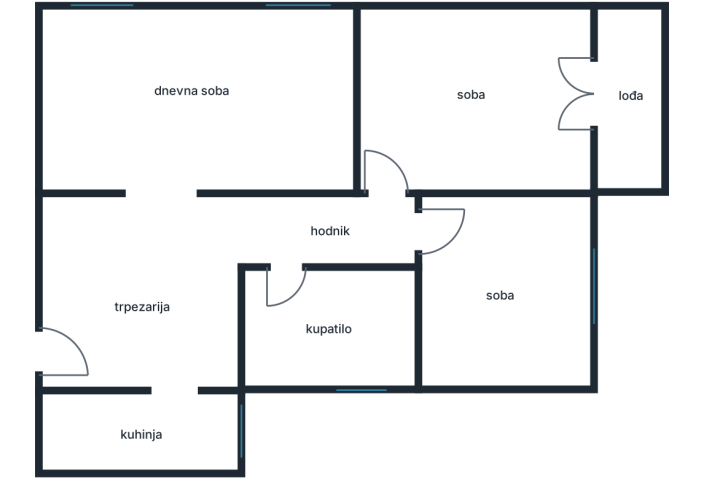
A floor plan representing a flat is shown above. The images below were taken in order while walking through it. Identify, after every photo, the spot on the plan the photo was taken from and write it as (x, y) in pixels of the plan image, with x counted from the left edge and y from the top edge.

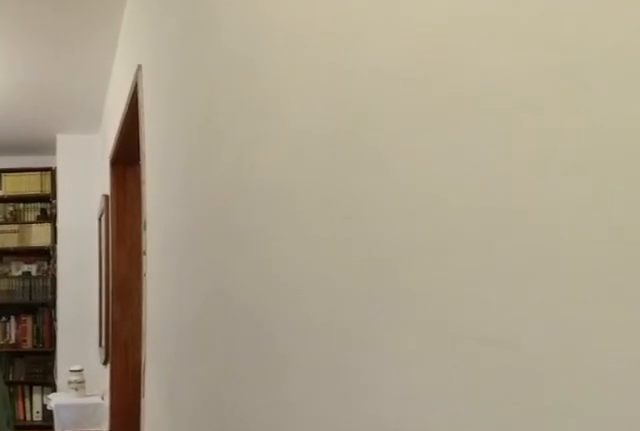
(365, 227)
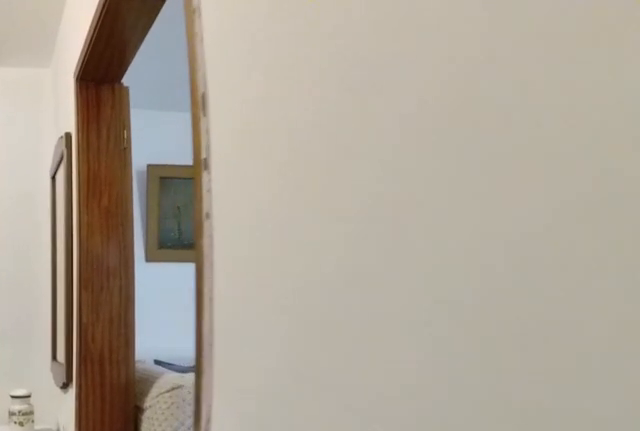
(279, 227)
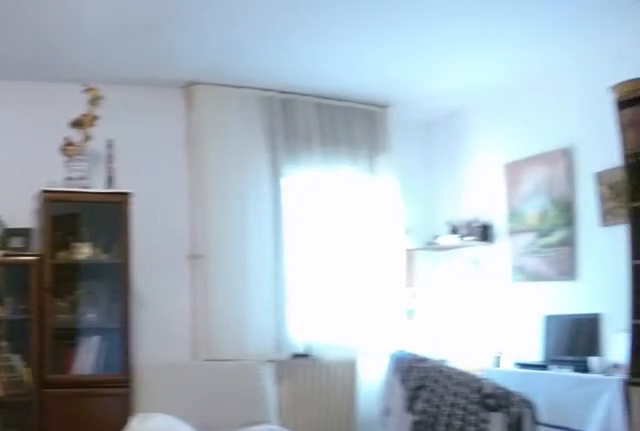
(182, 207)
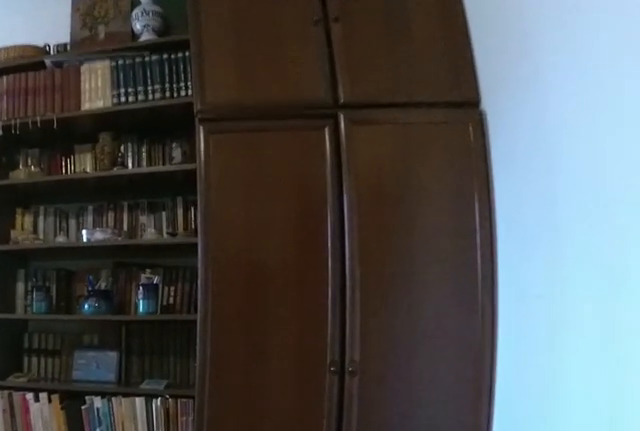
(225, 173)
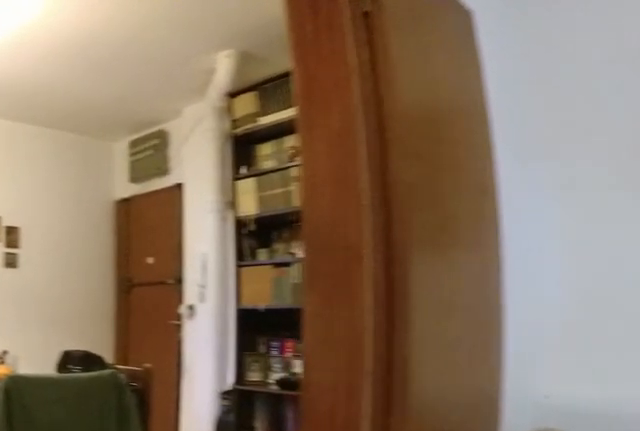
(199, 148)
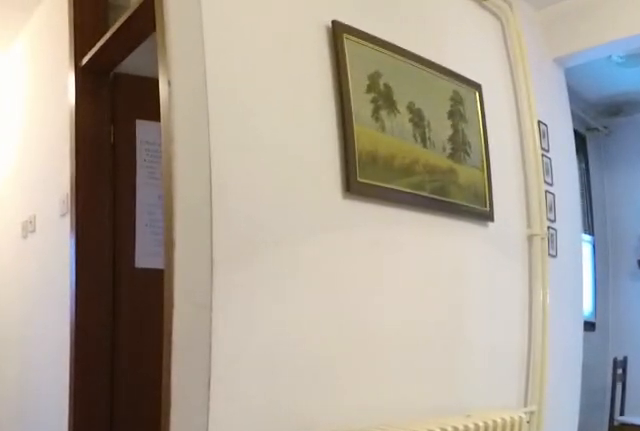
(159, 198)
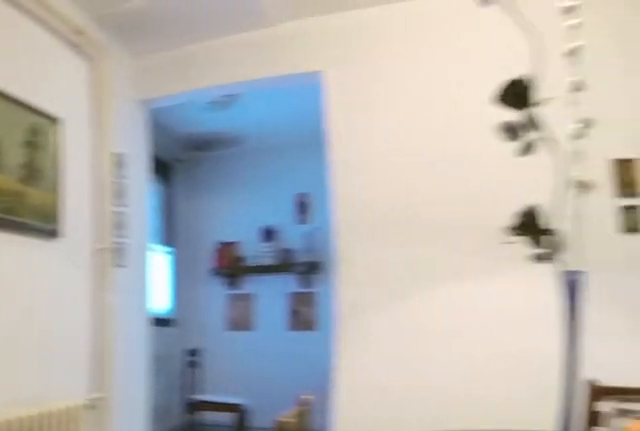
(167, 194)
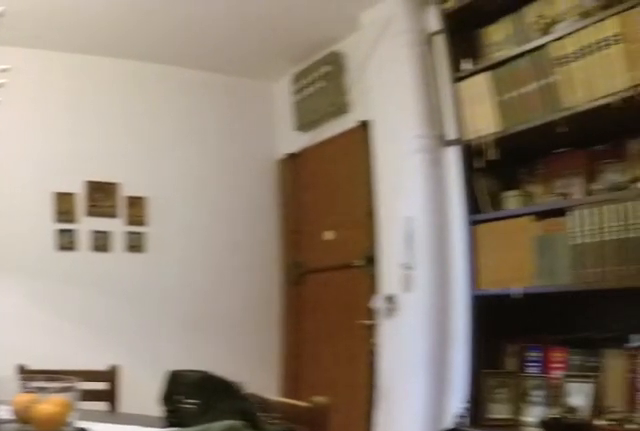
(177, 195)
